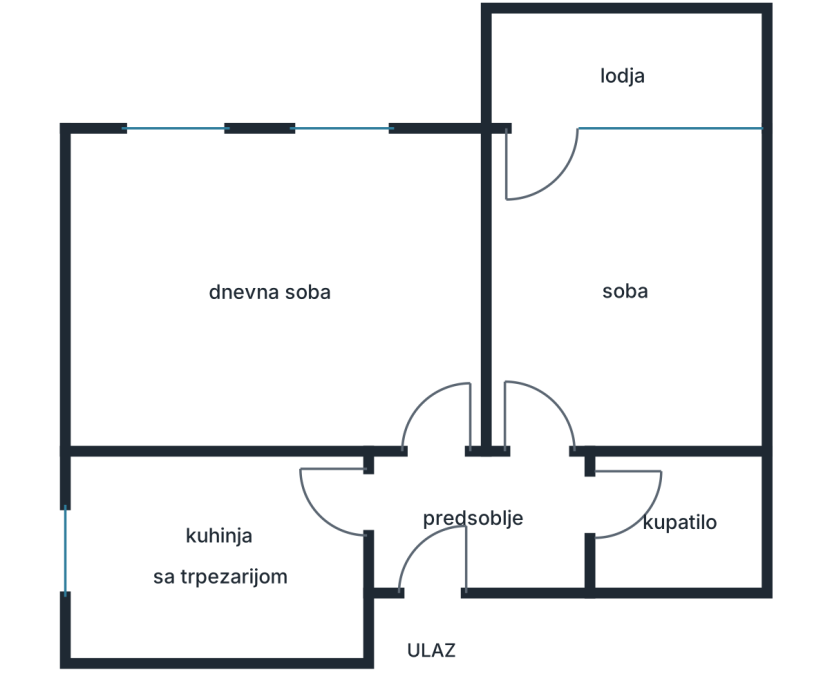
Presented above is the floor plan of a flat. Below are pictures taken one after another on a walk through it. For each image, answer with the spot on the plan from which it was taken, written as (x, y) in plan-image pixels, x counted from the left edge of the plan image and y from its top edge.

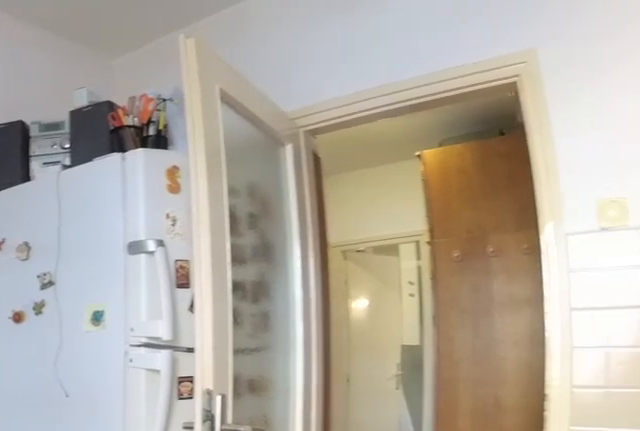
(123, 564)
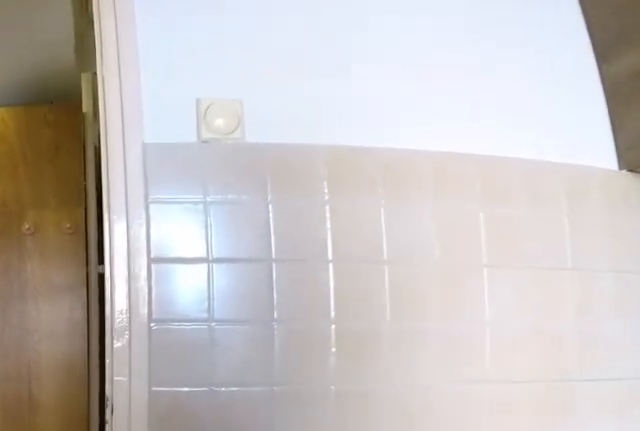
(232, 537)
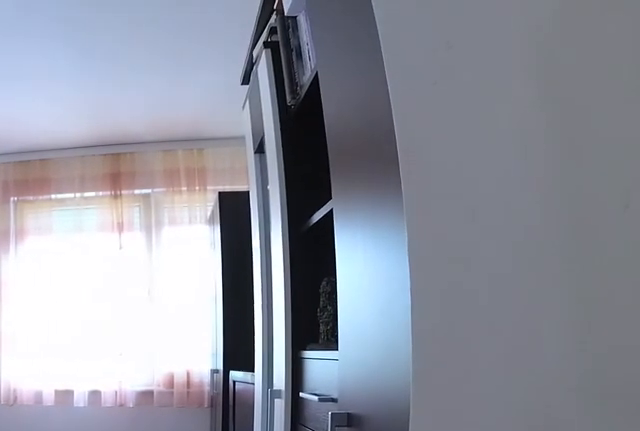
(438, 462)
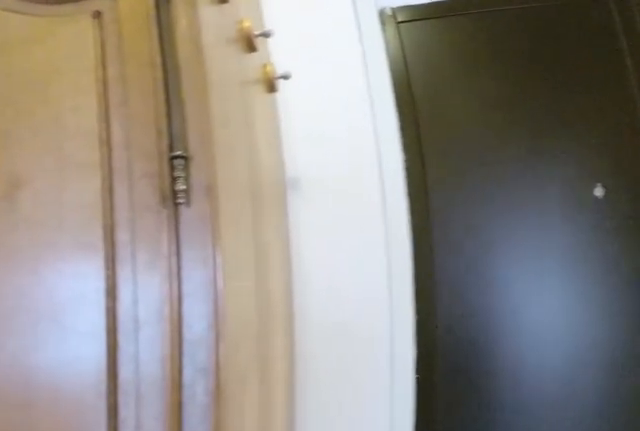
(446, 517)
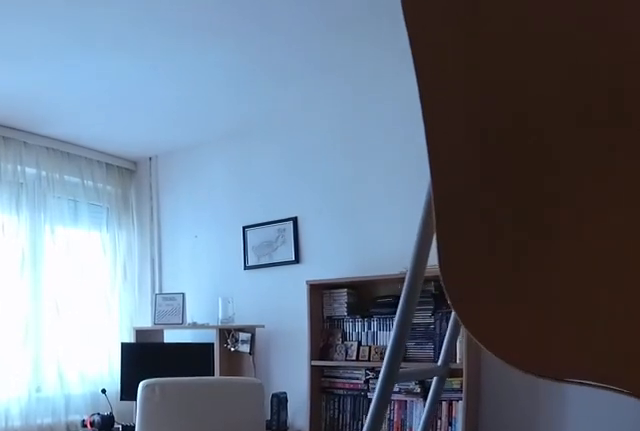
(523, 422)
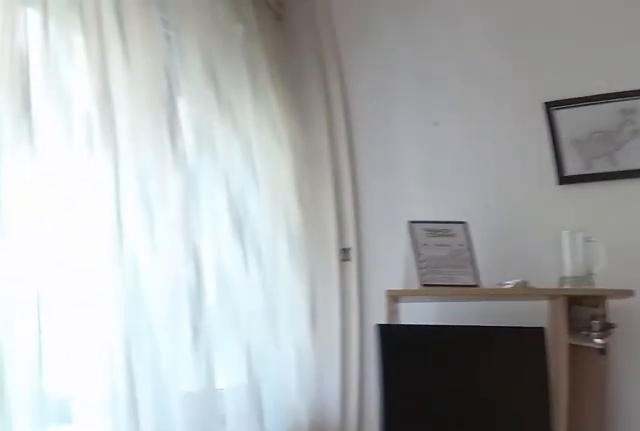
(554, 289)
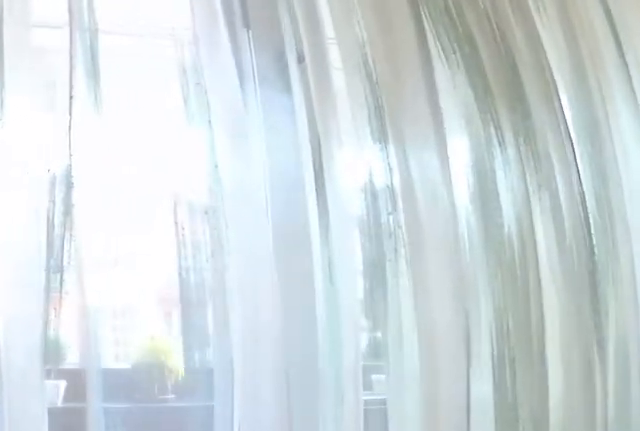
(558, 260)
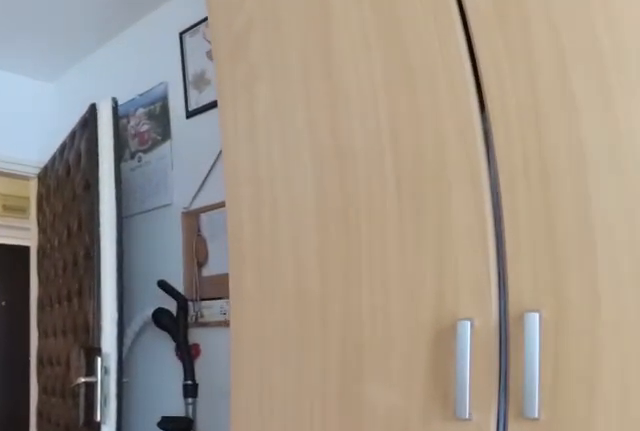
(559, 240)
